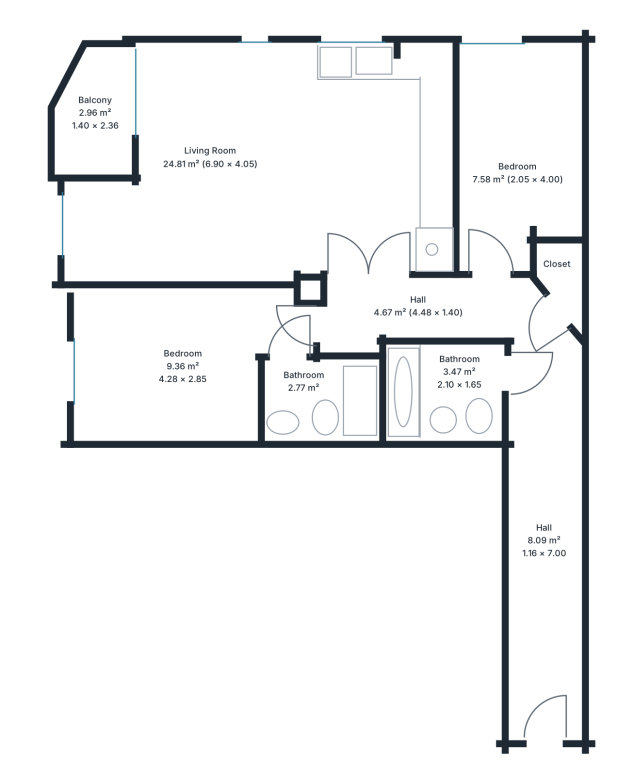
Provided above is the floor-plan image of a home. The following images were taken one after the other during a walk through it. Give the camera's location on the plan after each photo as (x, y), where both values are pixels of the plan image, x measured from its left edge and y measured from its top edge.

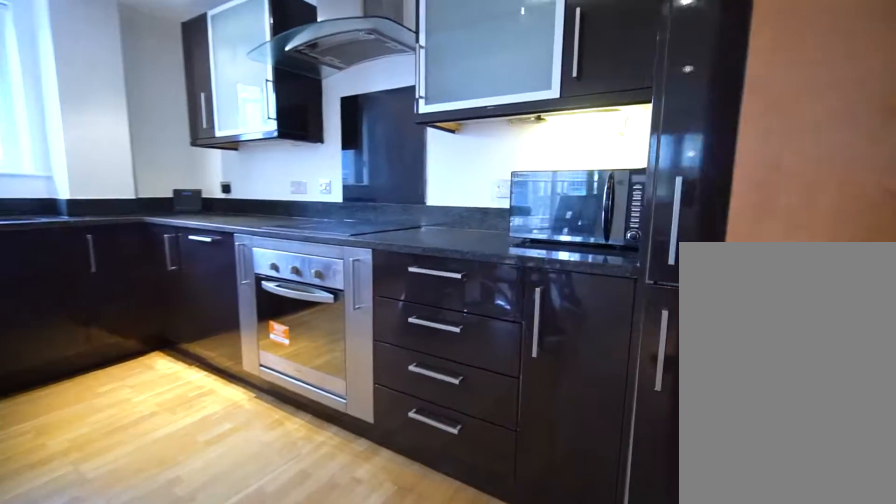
(356, 244)
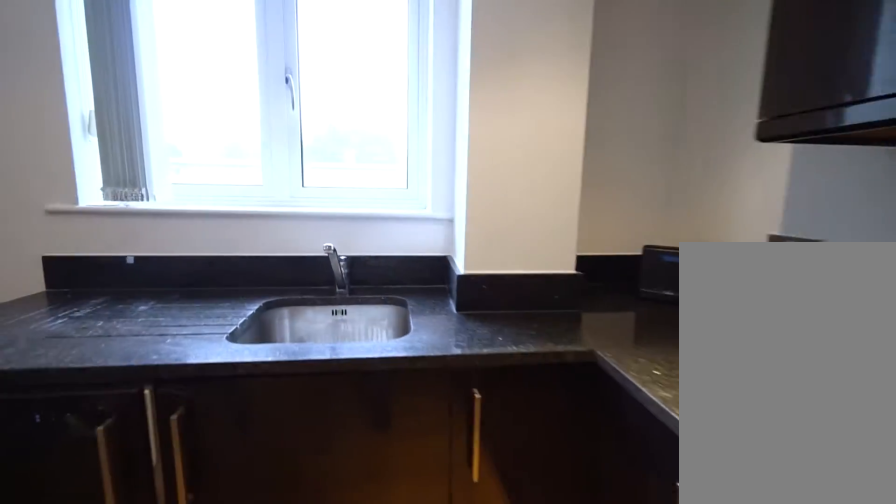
(388, 148)
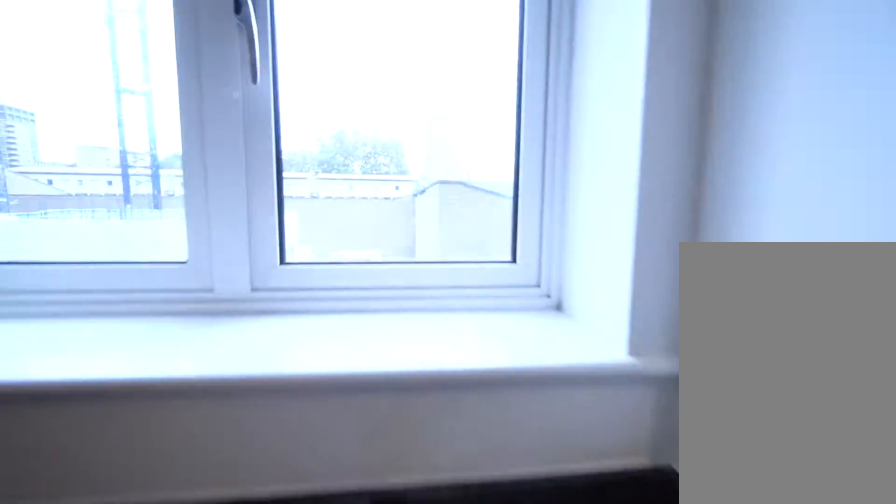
(388, 115)
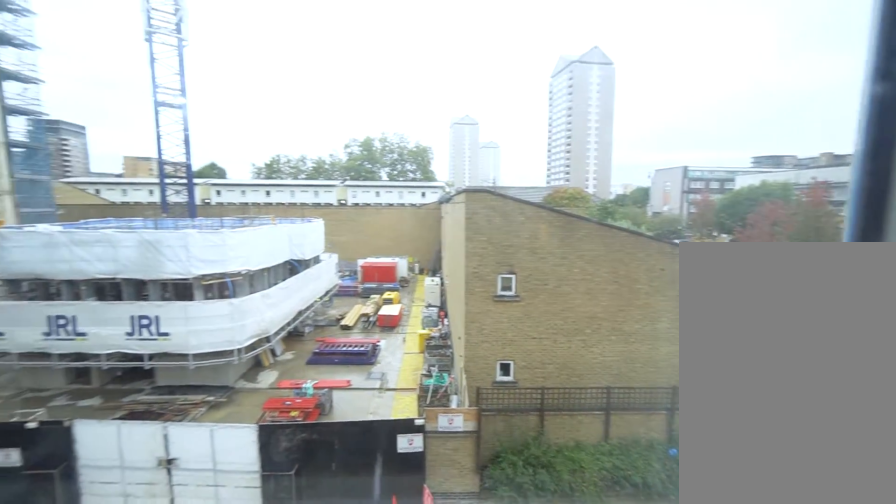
(360, 82)
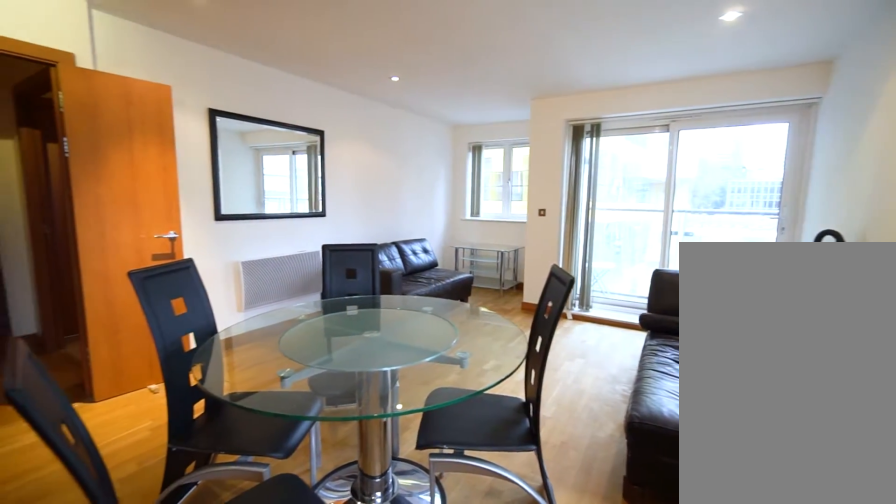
(360, 82)
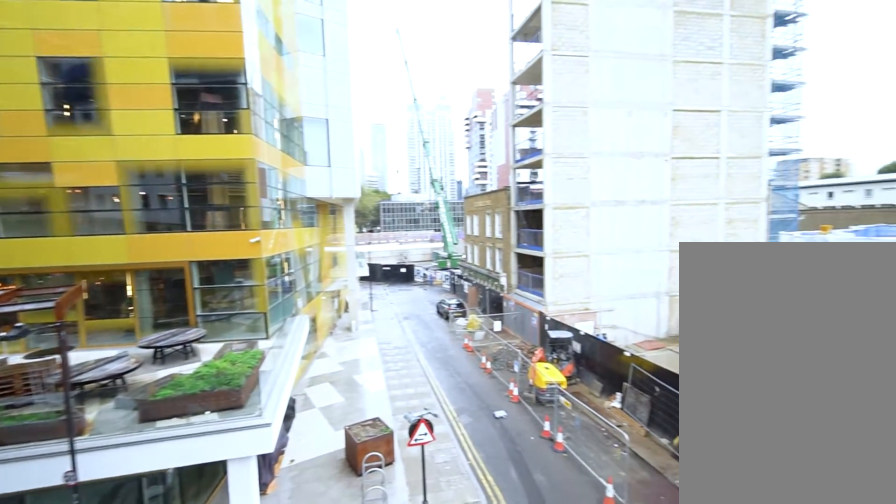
(96, 104)
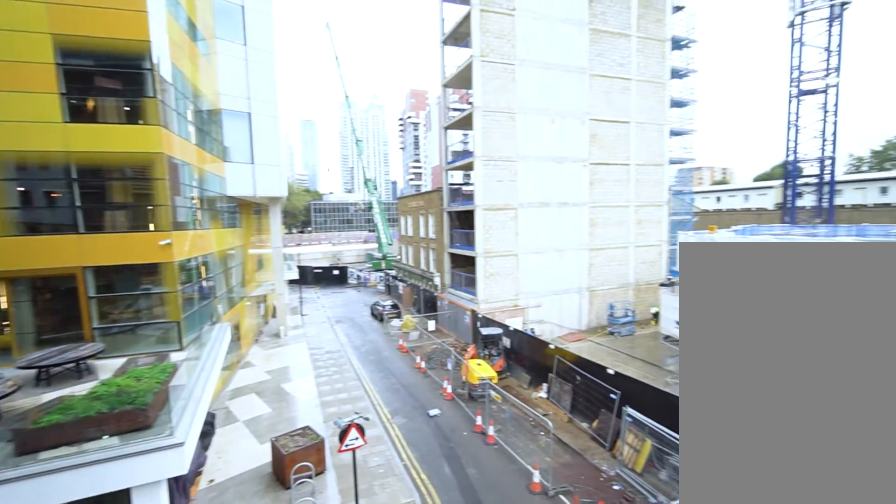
(96, 104)
